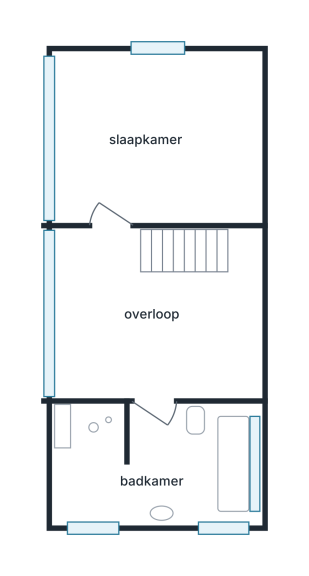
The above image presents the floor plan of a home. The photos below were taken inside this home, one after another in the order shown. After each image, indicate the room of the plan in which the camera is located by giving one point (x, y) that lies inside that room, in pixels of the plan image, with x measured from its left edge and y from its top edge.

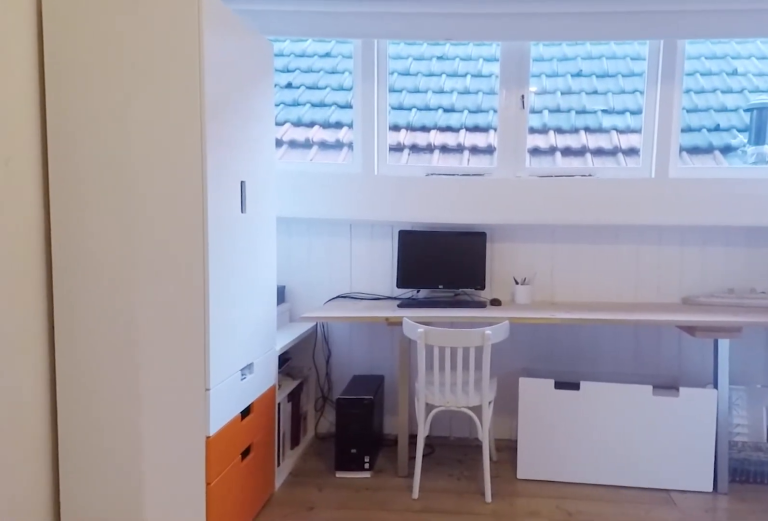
(149, 321)
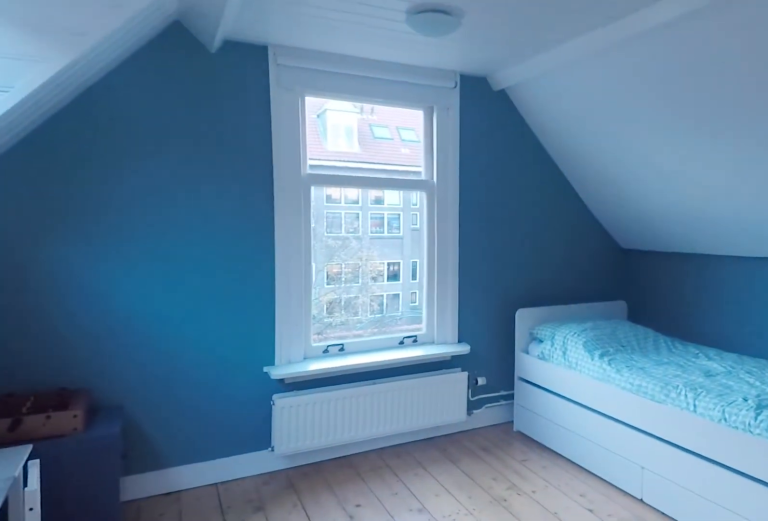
(59, 138)
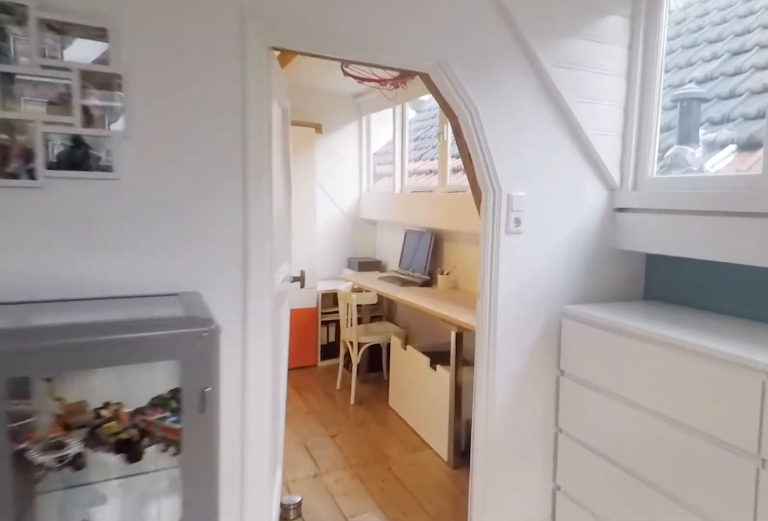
(59, 138)
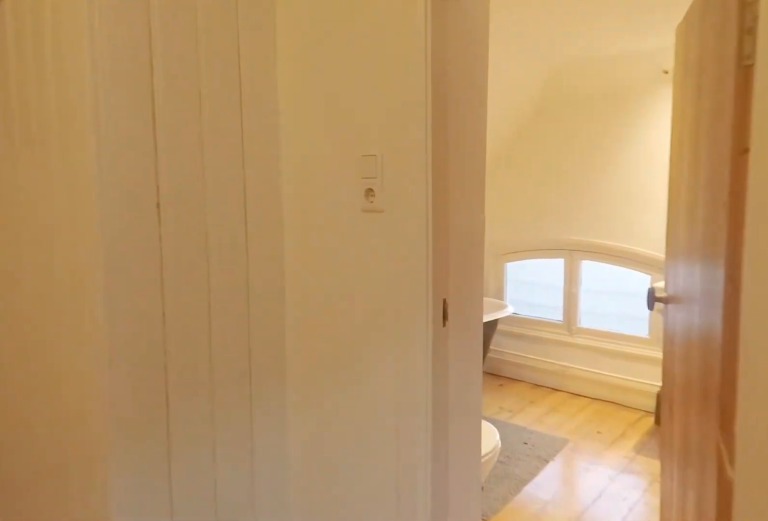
(149, 321)
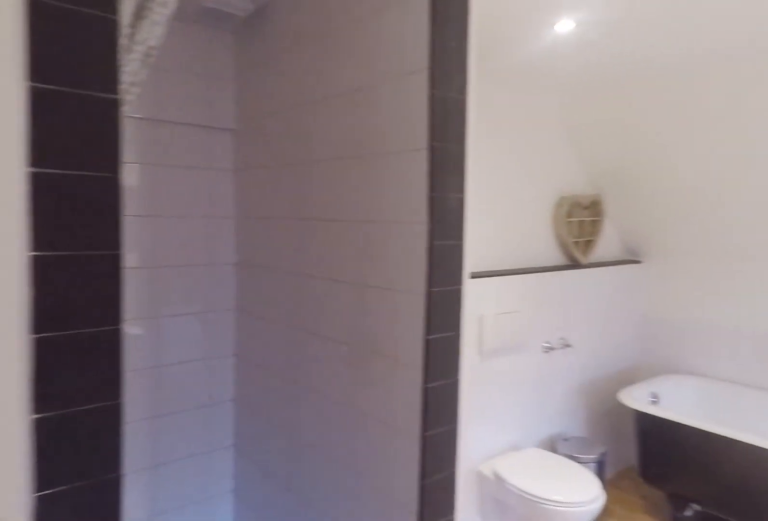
(60, 432)
